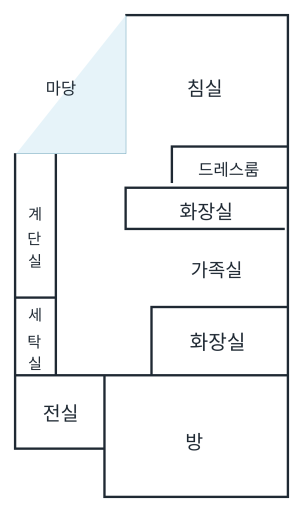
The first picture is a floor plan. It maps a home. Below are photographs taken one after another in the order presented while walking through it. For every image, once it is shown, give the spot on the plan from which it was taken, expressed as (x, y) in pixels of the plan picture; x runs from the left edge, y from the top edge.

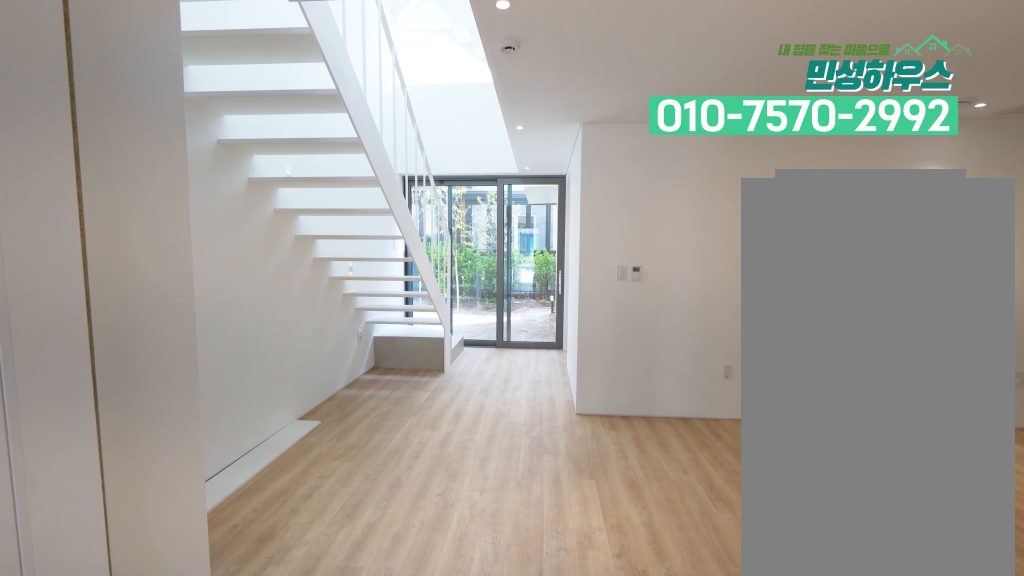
(81, 357)
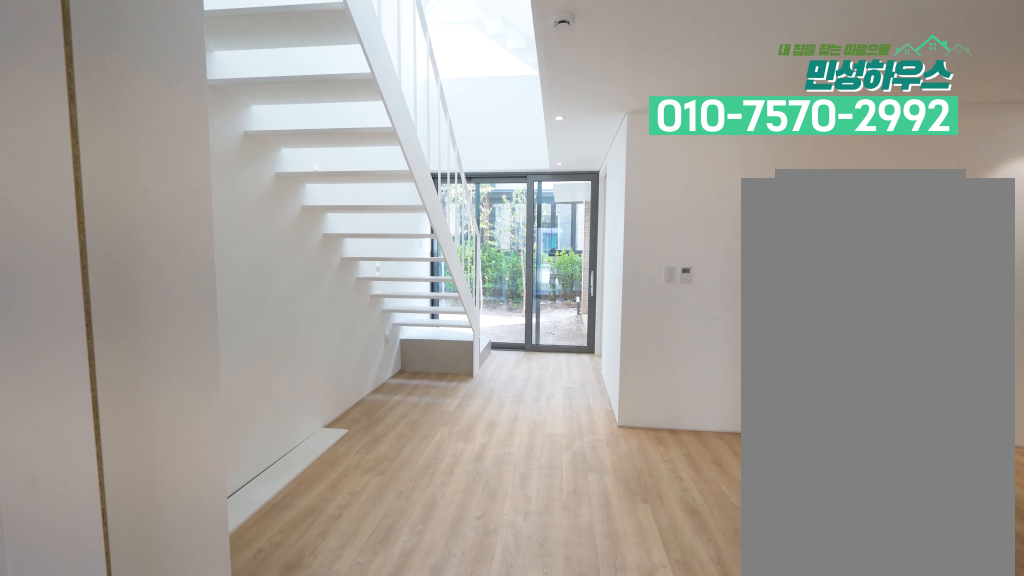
(81, 349)
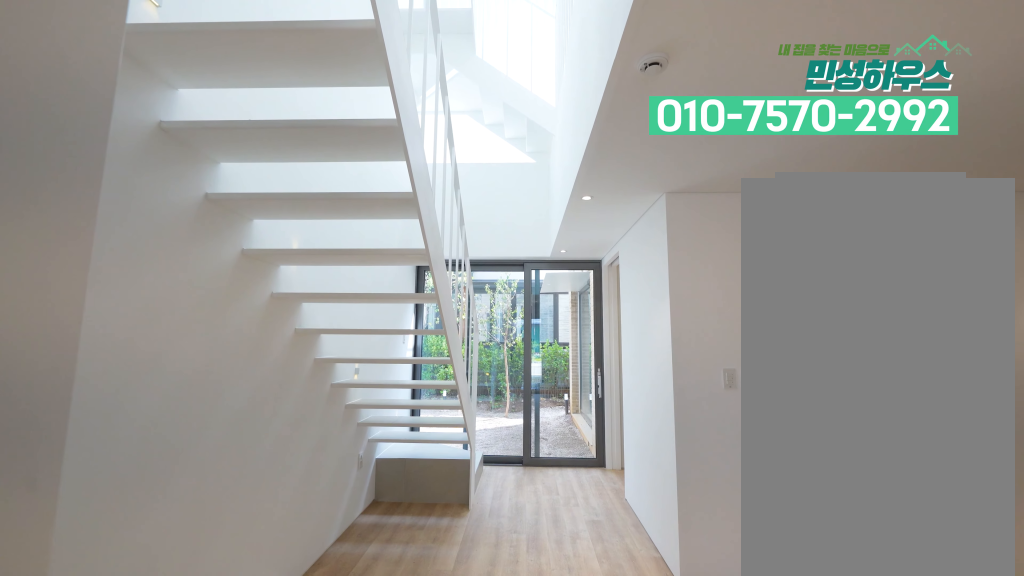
(81, 344)
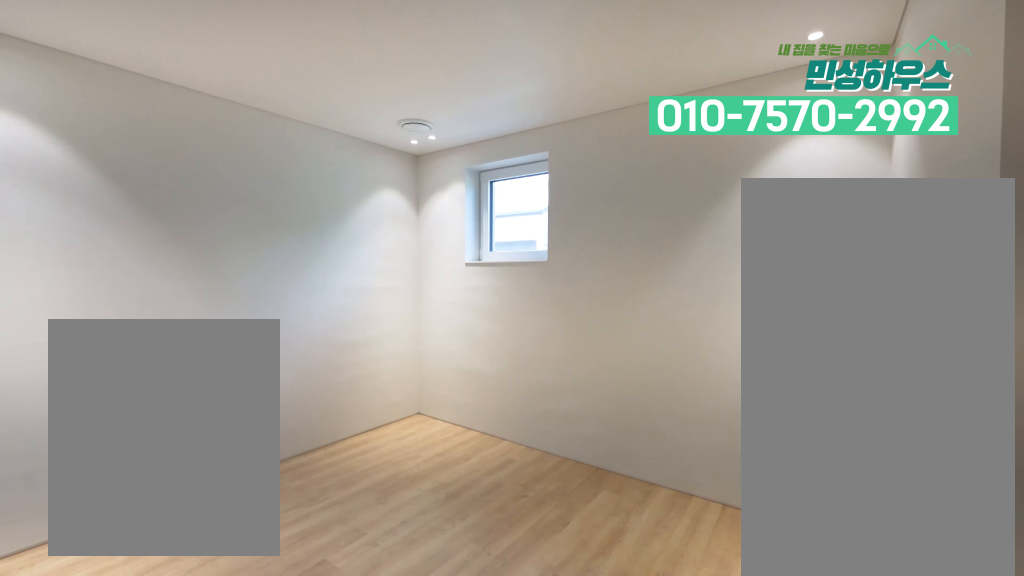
(130, 404)
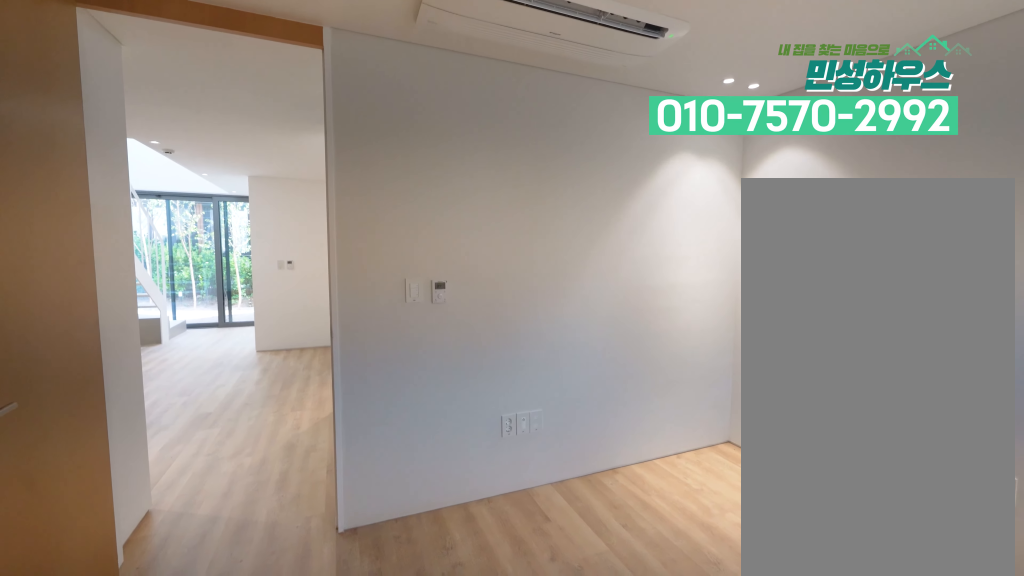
(163, 481)
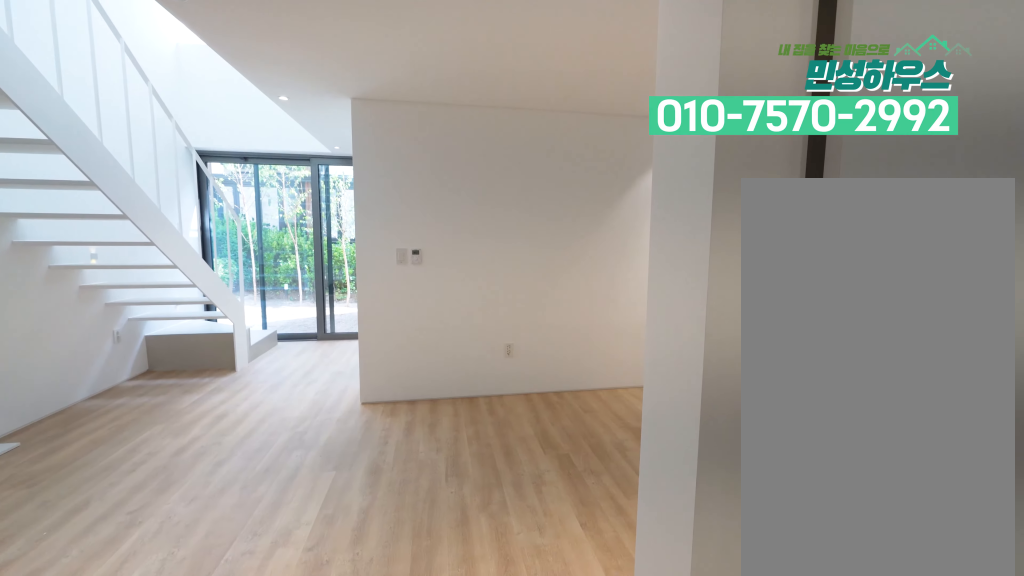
(130, 355)
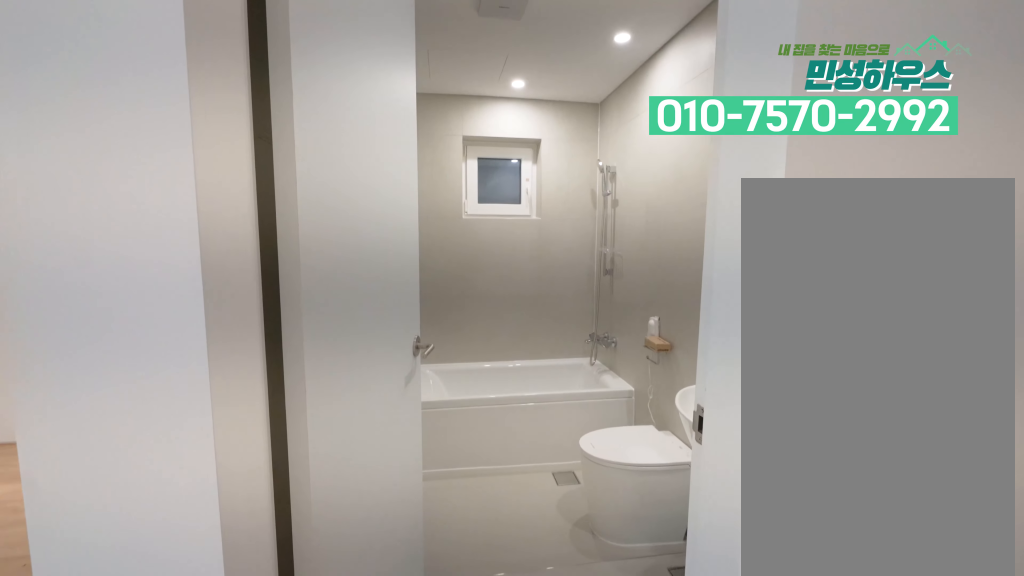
(130, 353)
